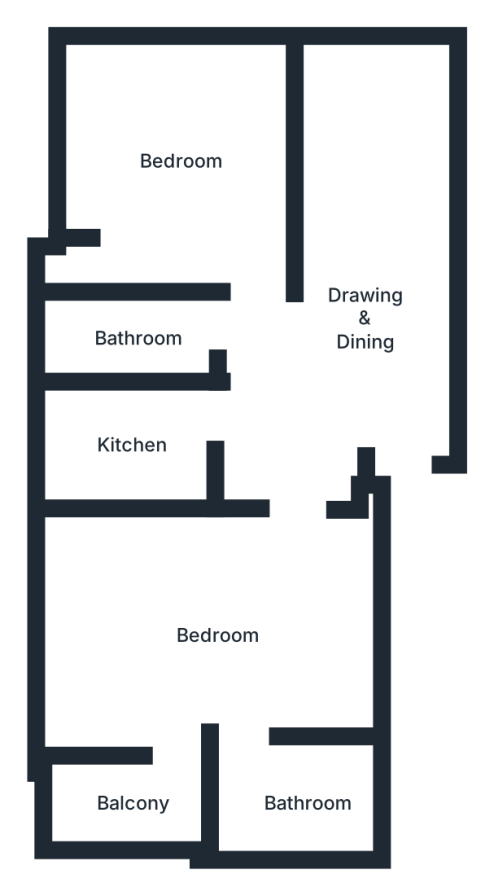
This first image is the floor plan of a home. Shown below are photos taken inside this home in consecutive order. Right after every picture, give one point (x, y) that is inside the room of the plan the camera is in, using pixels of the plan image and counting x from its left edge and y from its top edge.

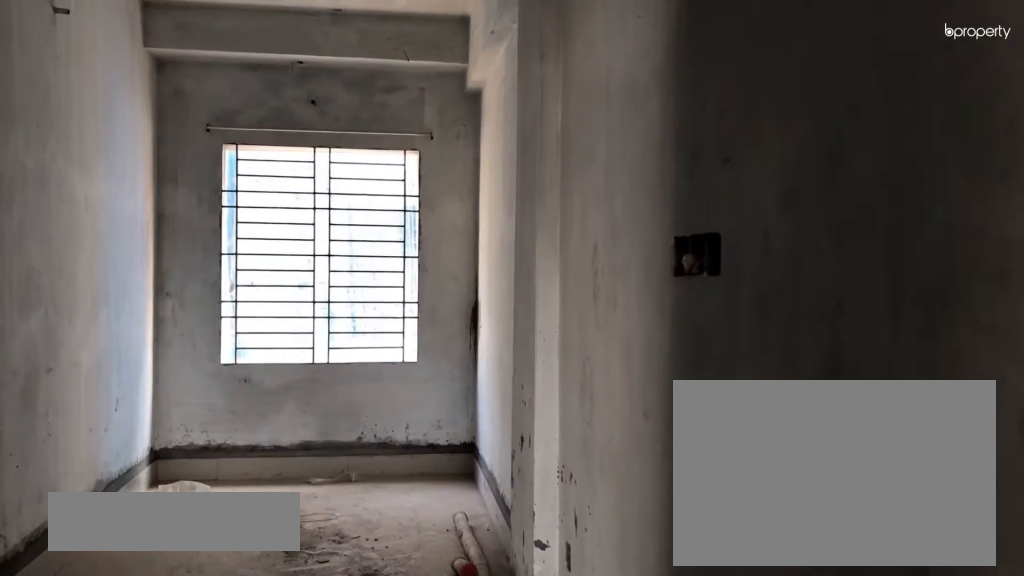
(358, 306)
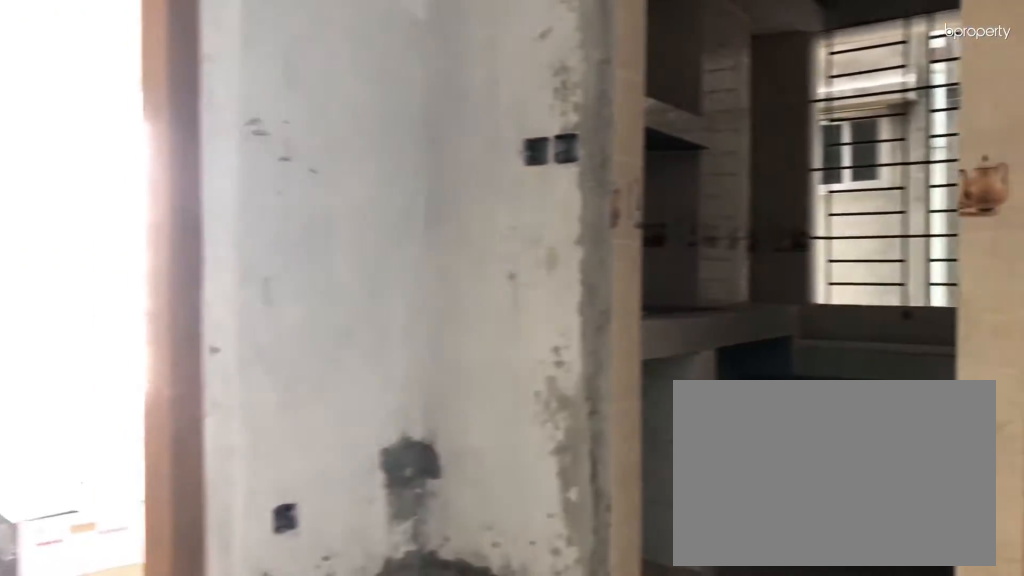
(360, 306)
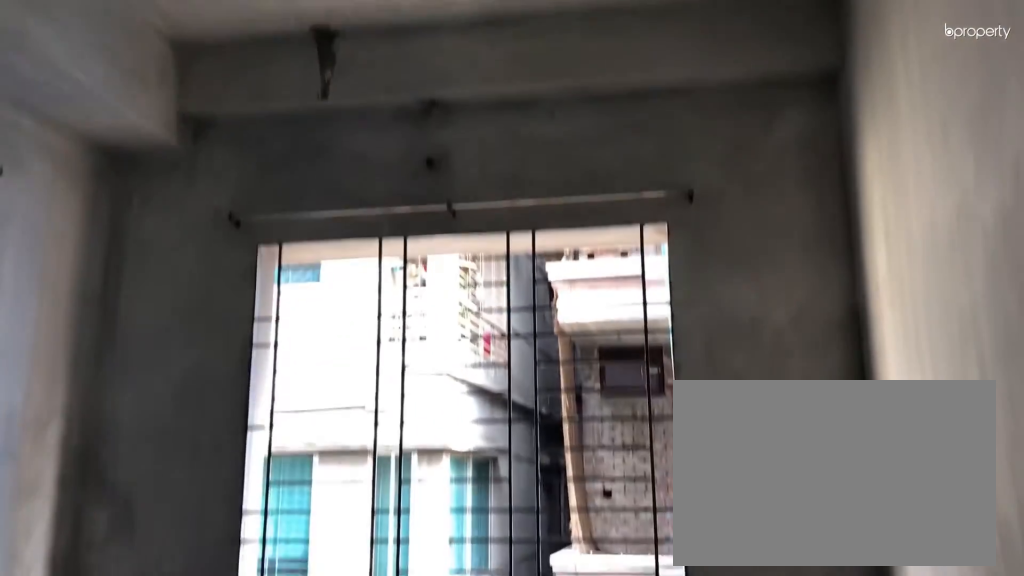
(169, 148)
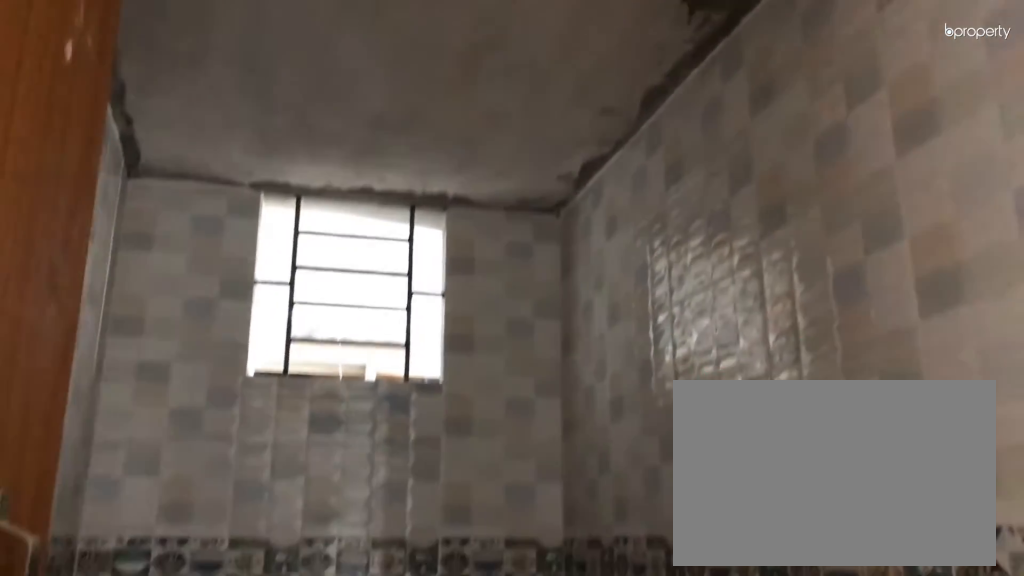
(138, 334)
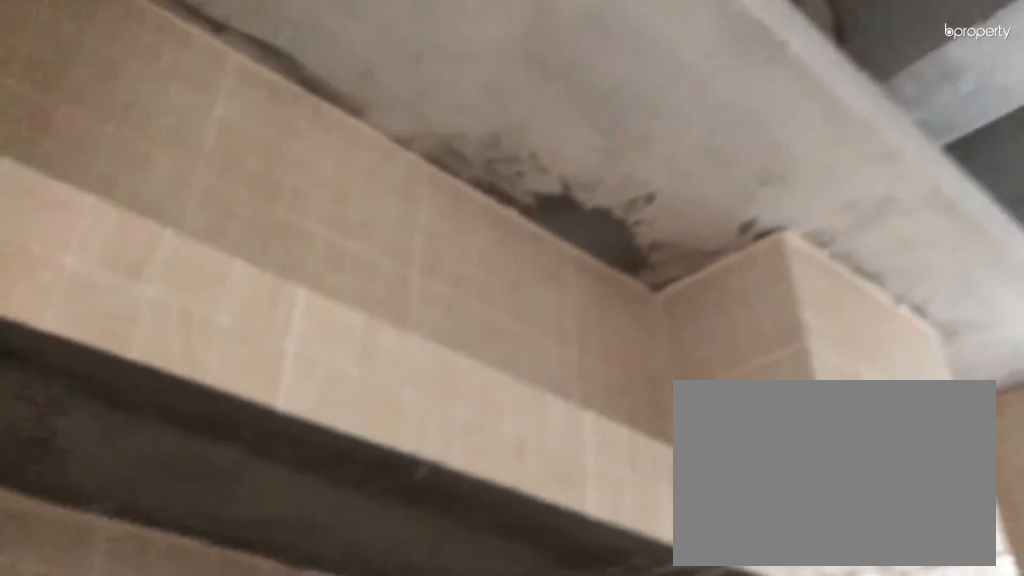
(141, 445)
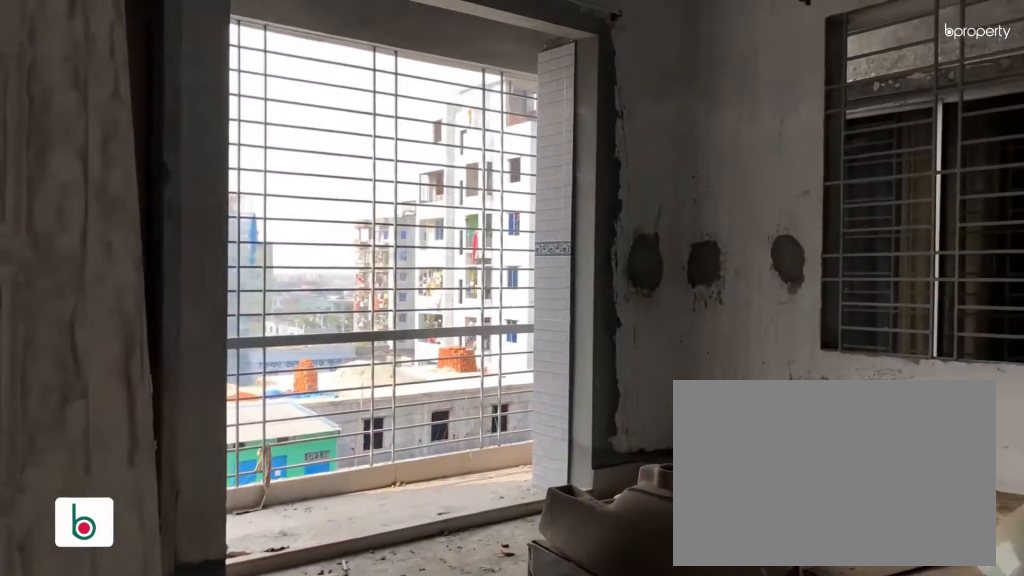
(227, 628)
